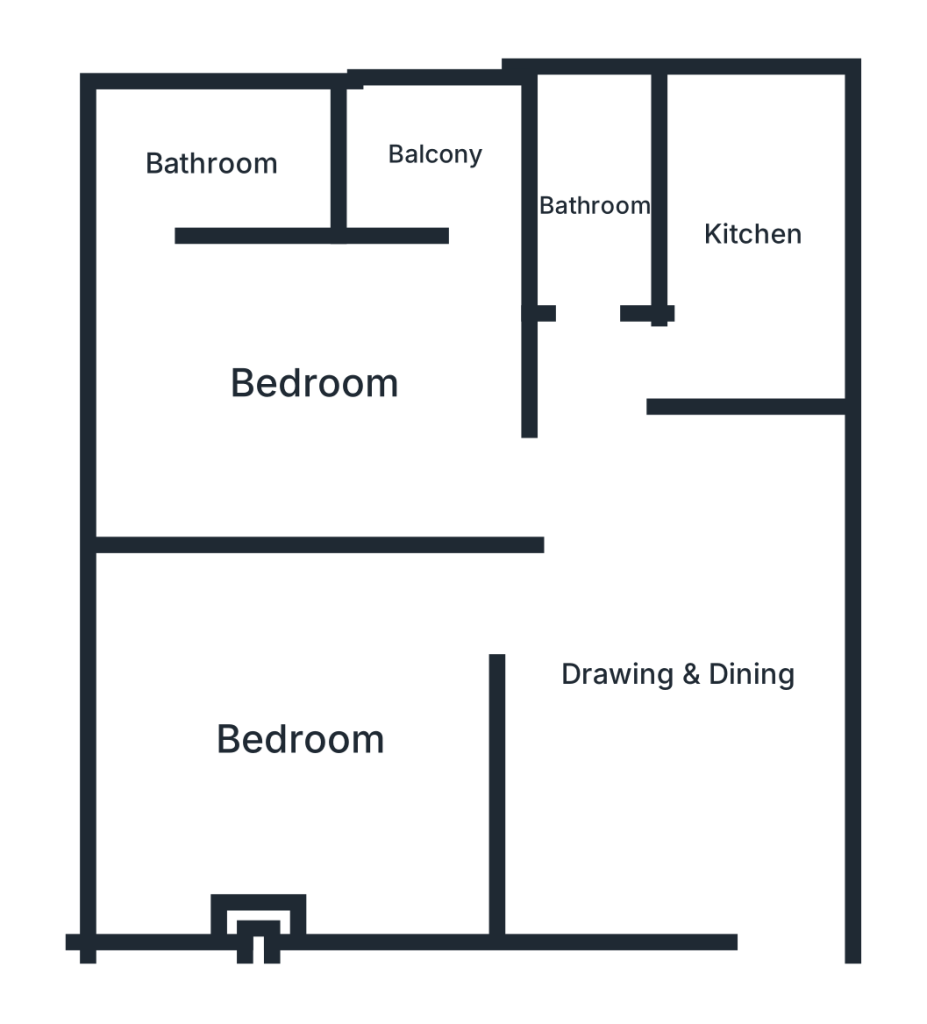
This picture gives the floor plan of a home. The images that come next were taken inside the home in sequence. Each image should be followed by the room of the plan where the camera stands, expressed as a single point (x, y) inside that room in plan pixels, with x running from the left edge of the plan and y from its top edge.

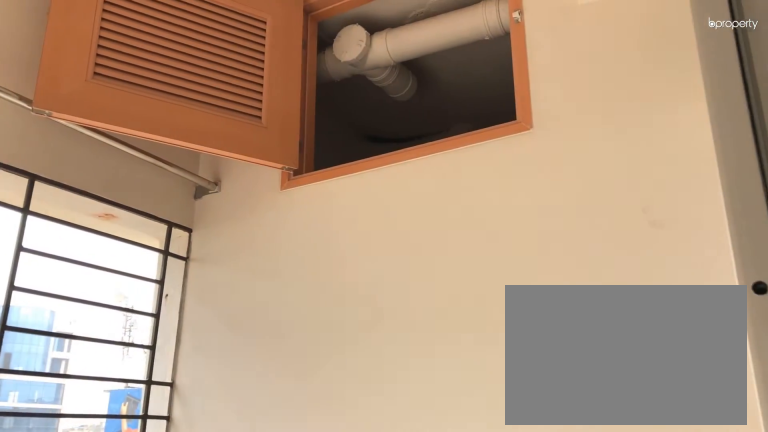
(435, 157)
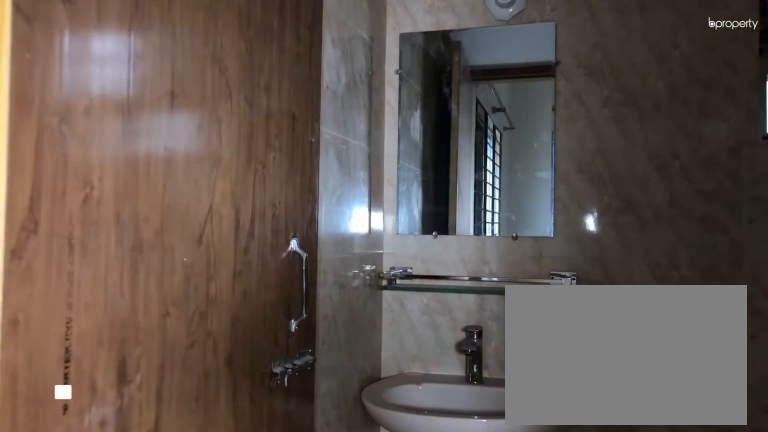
(210, 164)
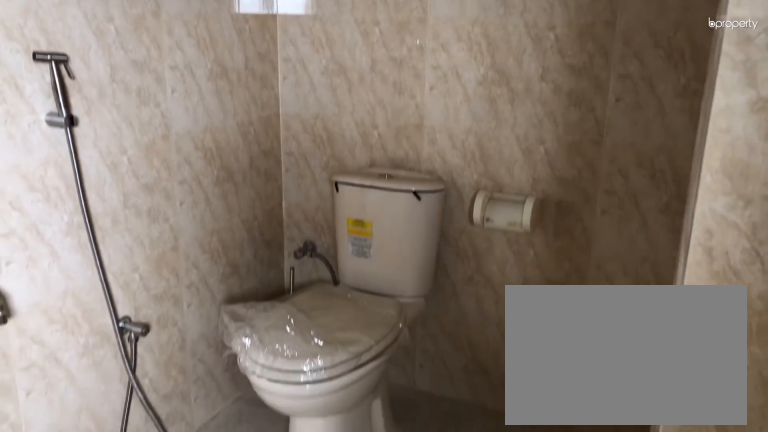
(210, 164)
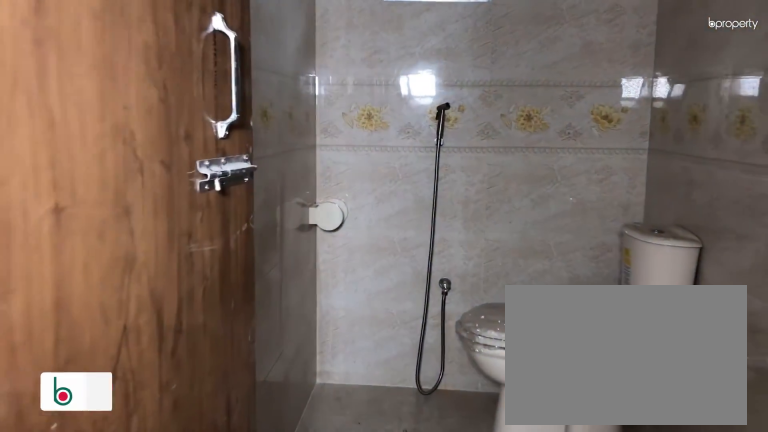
(591, 207)
